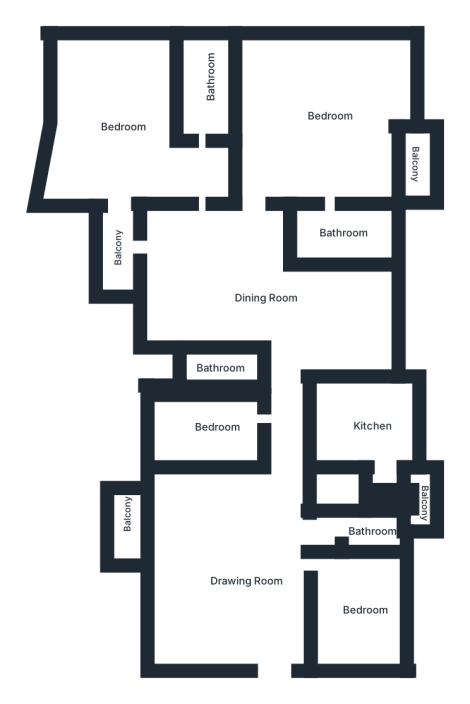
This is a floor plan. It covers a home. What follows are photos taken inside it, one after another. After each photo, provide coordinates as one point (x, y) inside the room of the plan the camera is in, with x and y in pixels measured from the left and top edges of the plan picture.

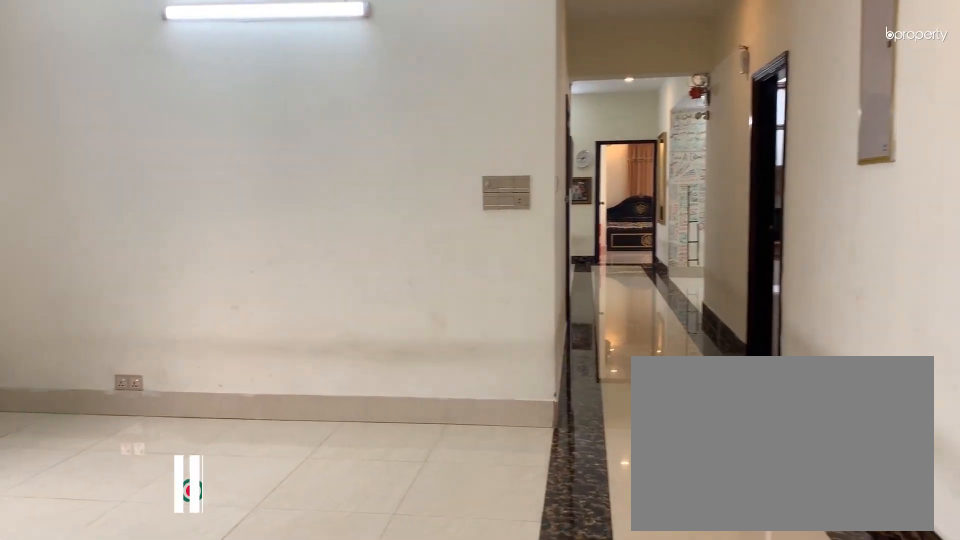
(249, 581)
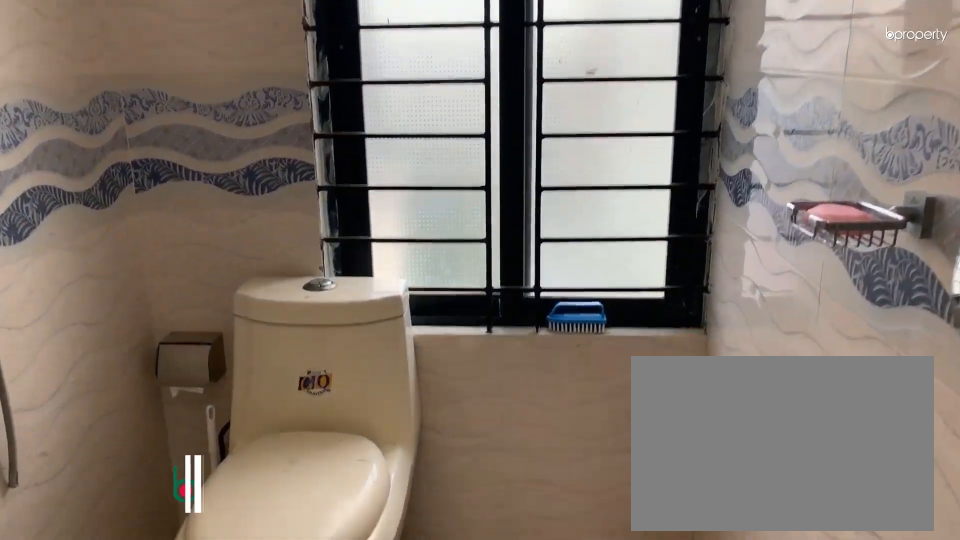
(374, 532)
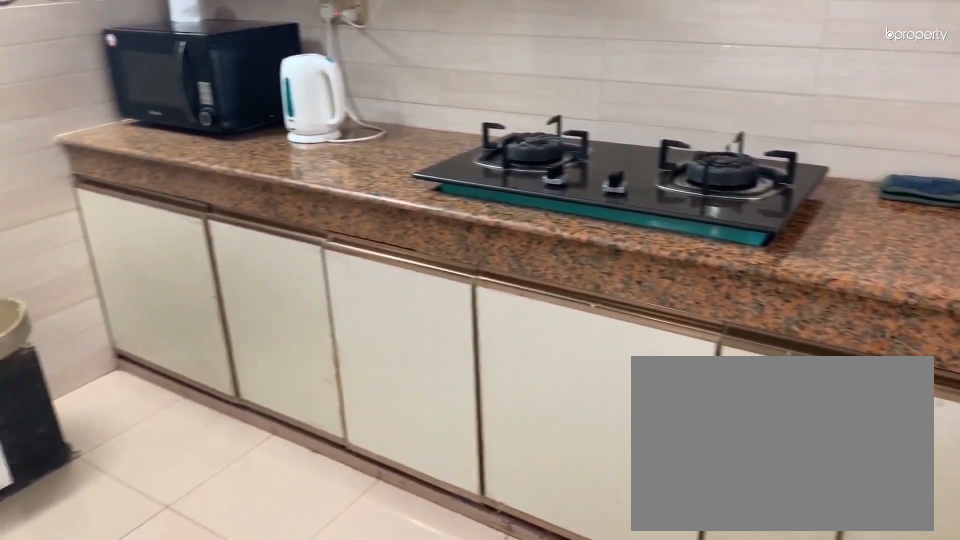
(377, 426)
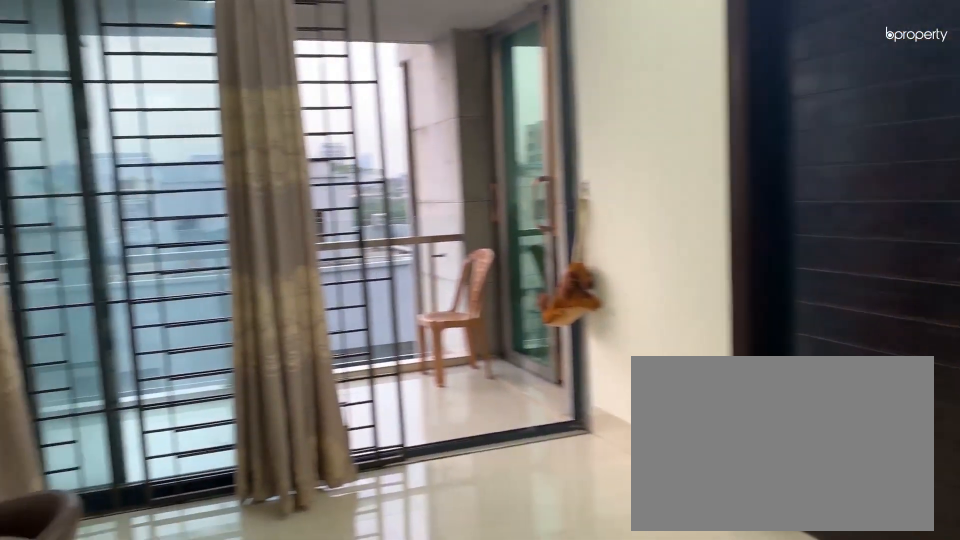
(252, 279)
